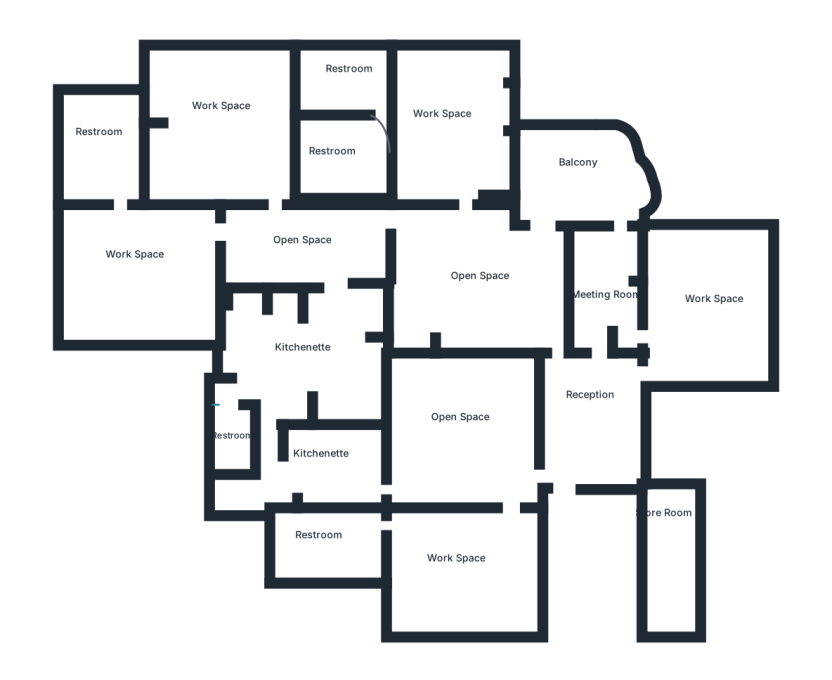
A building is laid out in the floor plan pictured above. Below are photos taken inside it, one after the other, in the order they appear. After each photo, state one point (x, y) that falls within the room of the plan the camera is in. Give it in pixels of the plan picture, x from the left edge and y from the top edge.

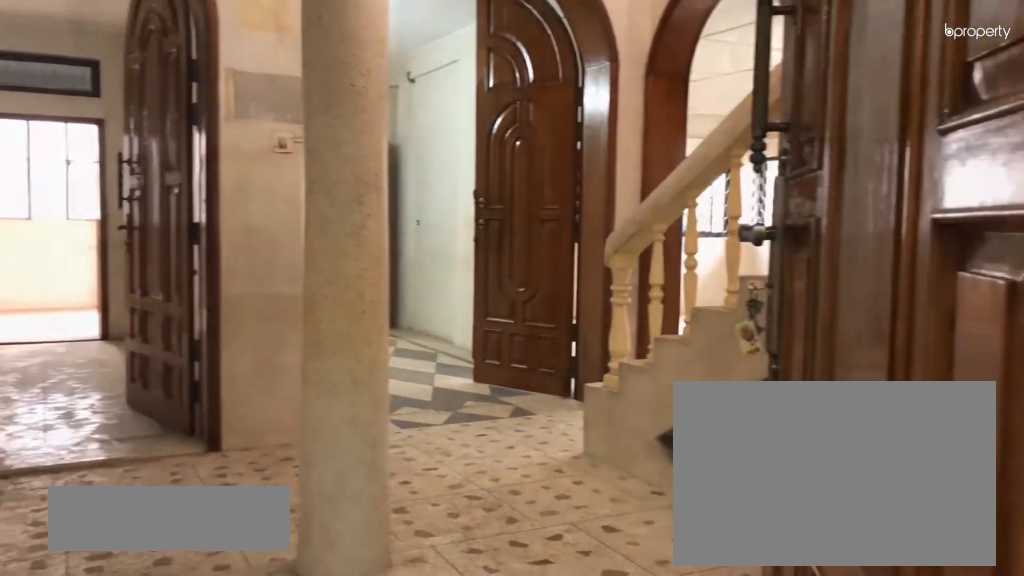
(596, 409)
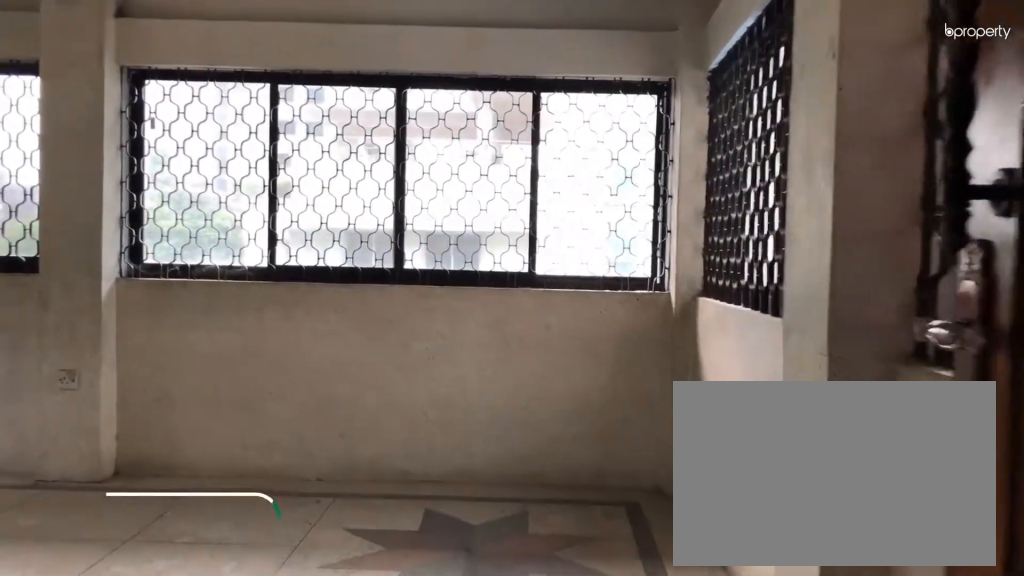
(719, 311)
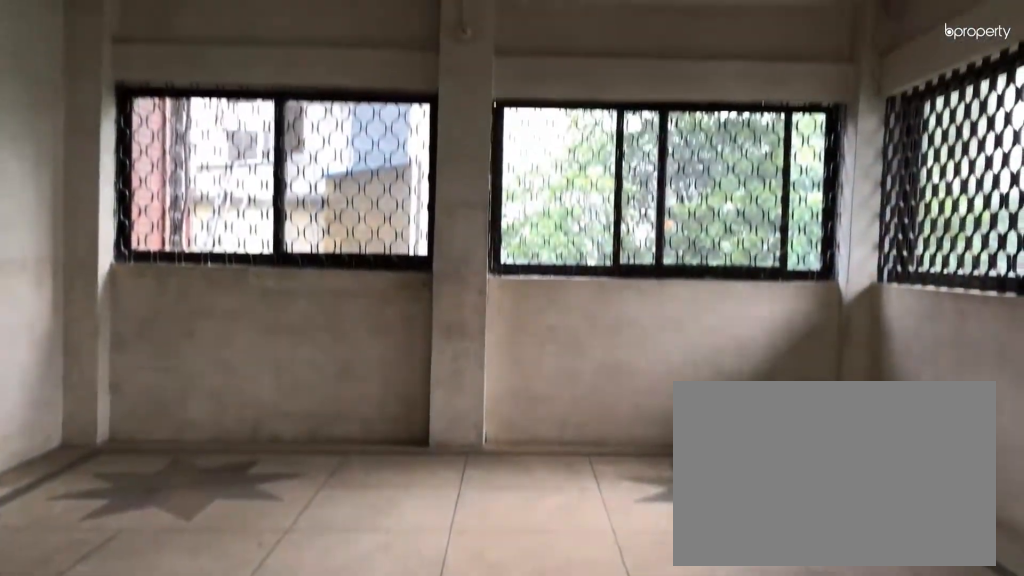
(719, 311)
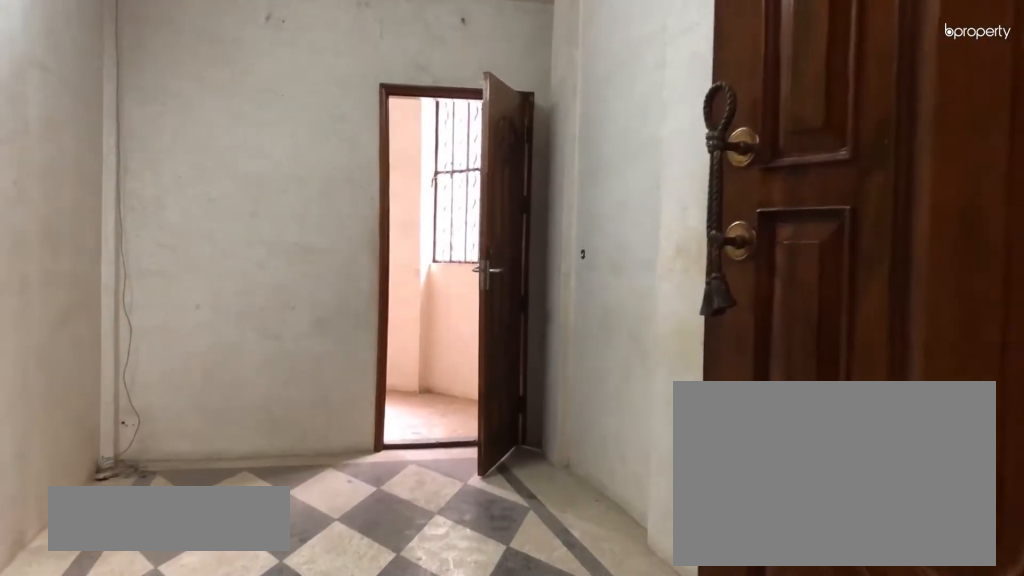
(613, 287)
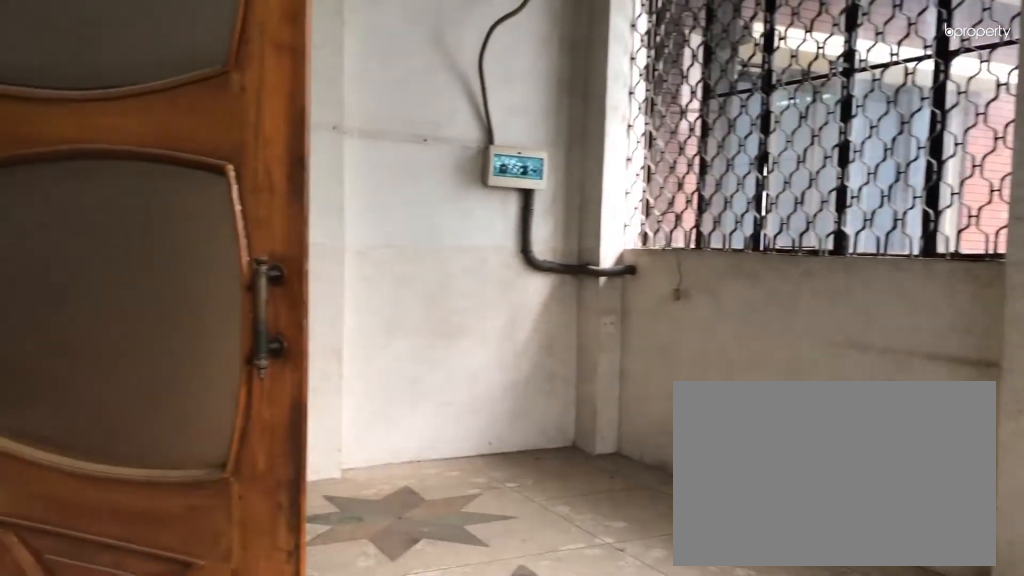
(592, 171)
